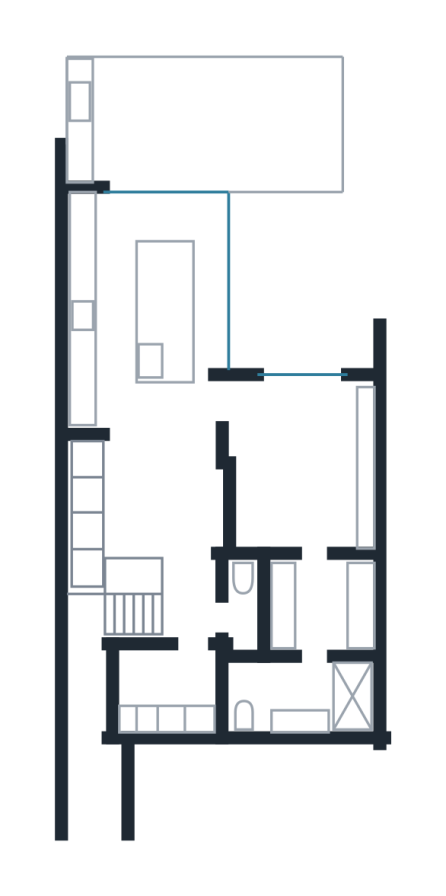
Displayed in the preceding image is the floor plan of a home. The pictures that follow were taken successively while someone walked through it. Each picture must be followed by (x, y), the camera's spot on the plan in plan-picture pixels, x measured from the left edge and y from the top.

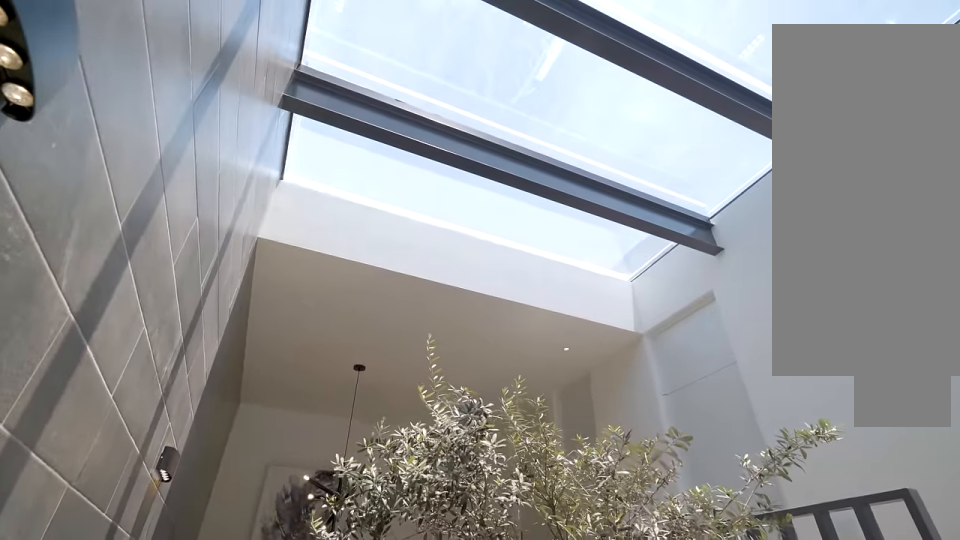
(87, 710)
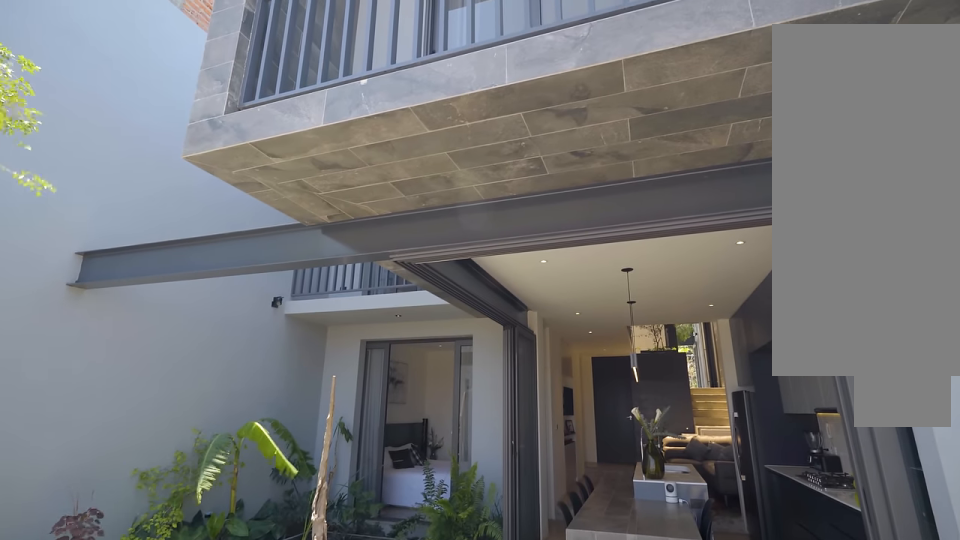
(161, 130)
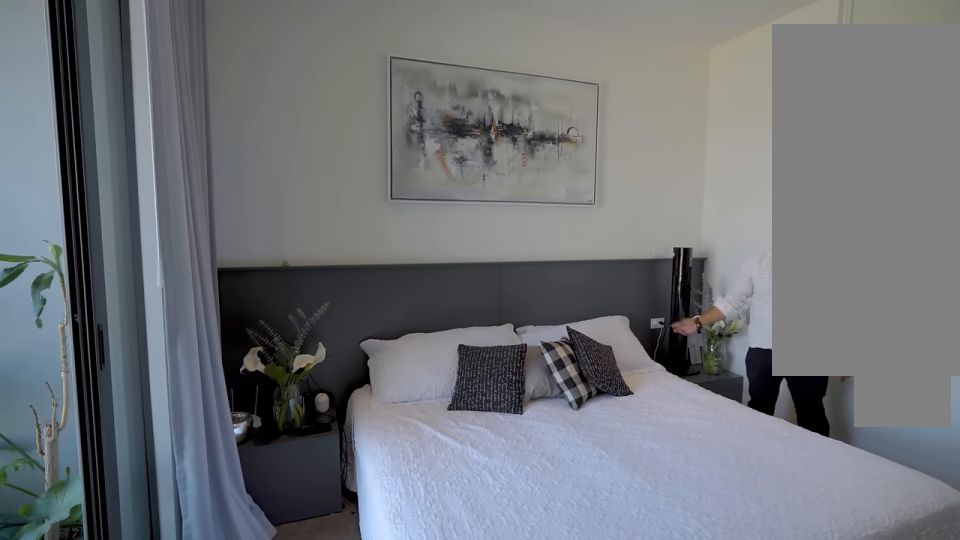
(302, 406)
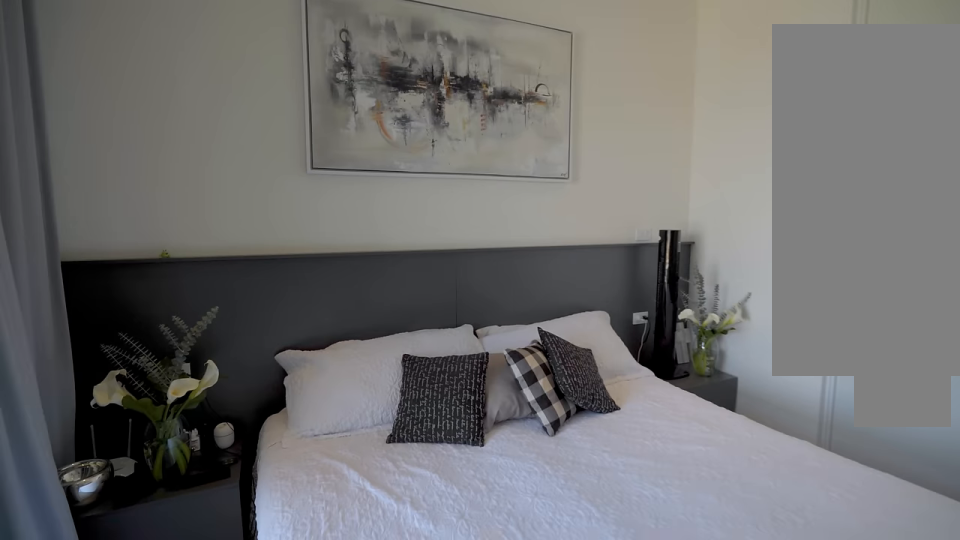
(294, 399)
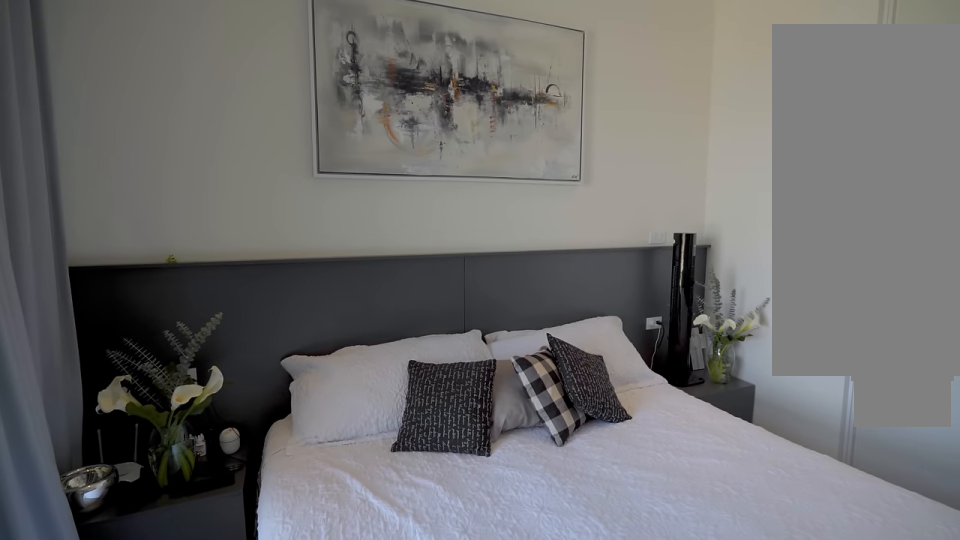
(295, 400)
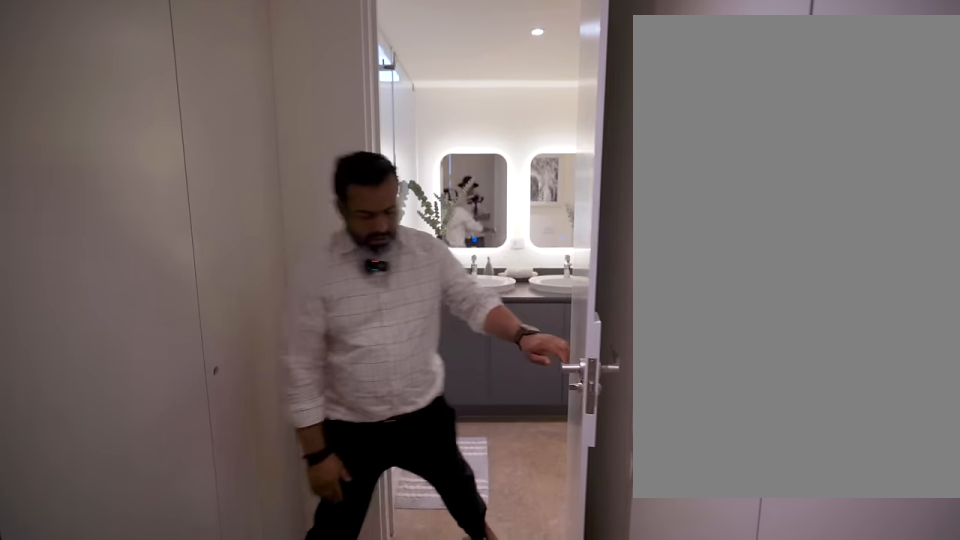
(314, 584)
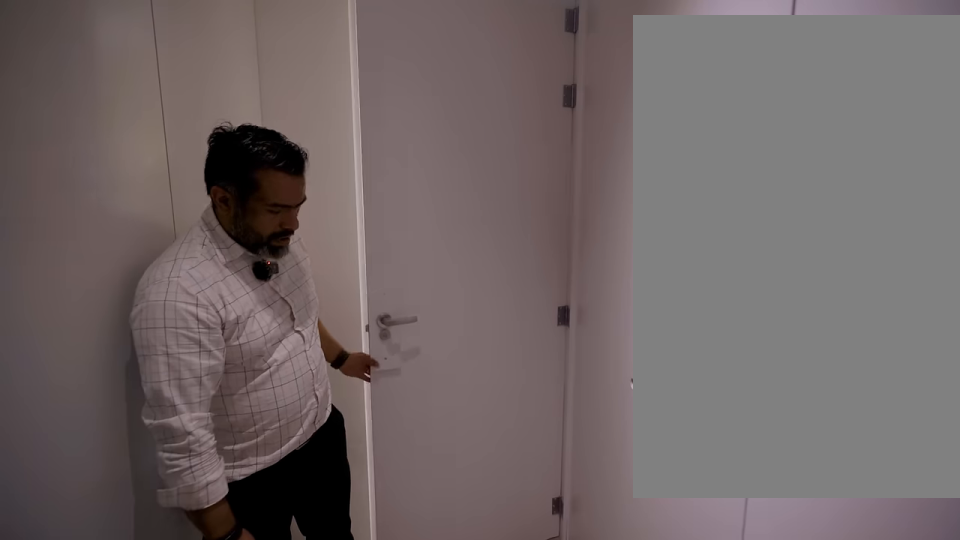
(314, 584)
